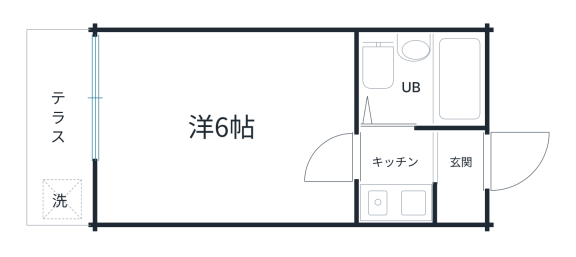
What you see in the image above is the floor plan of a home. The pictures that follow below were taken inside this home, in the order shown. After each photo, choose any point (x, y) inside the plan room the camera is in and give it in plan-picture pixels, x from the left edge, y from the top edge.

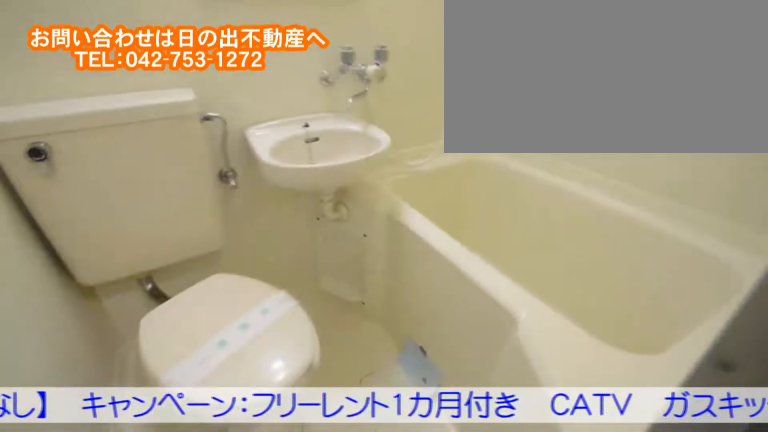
(448, 82)
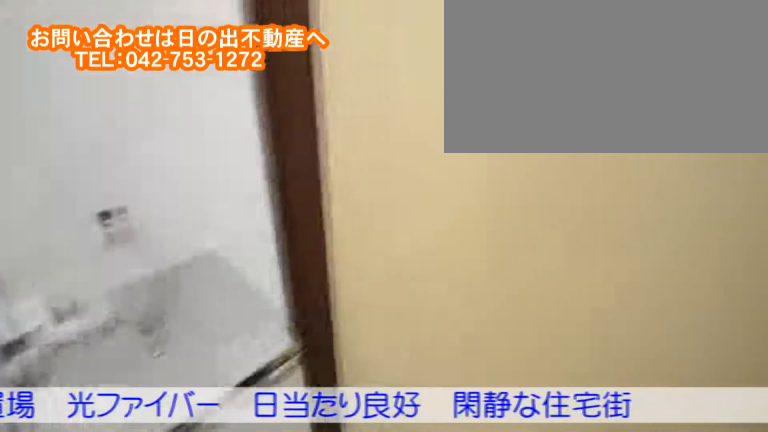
(397, 152)
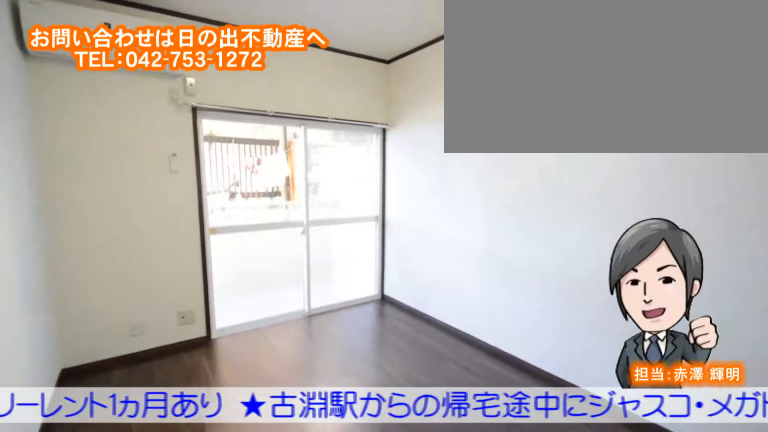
(157, 122)
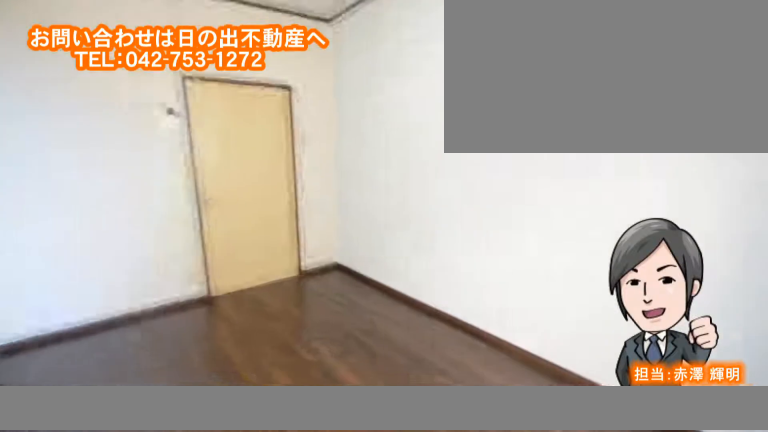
(156, 121)
